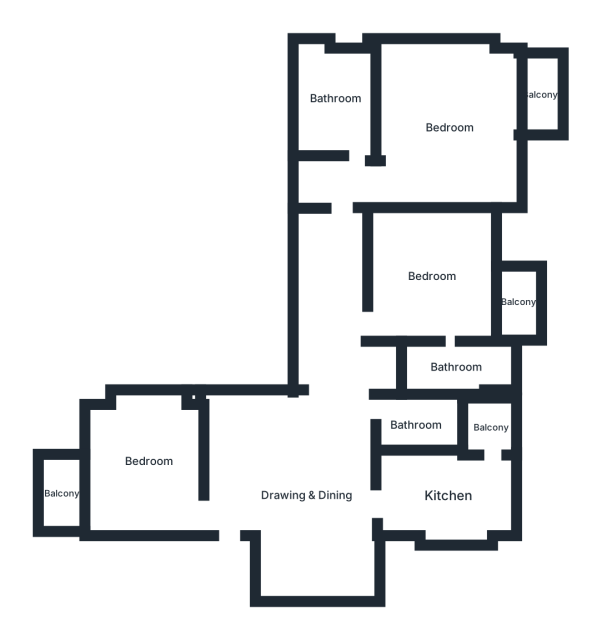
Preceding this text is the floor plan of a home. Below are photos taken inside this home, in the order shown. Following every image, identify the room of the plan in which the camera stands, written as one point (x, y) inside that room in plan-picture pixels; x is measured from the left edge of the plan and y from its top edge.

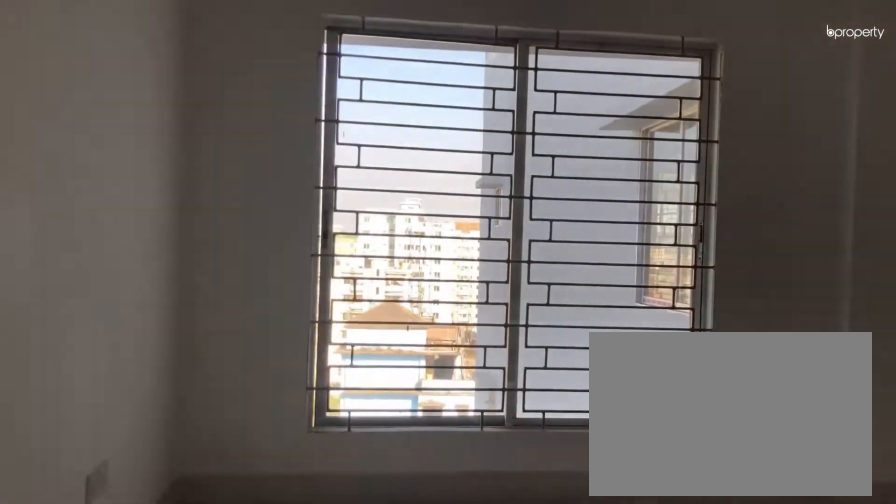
(308, 490)
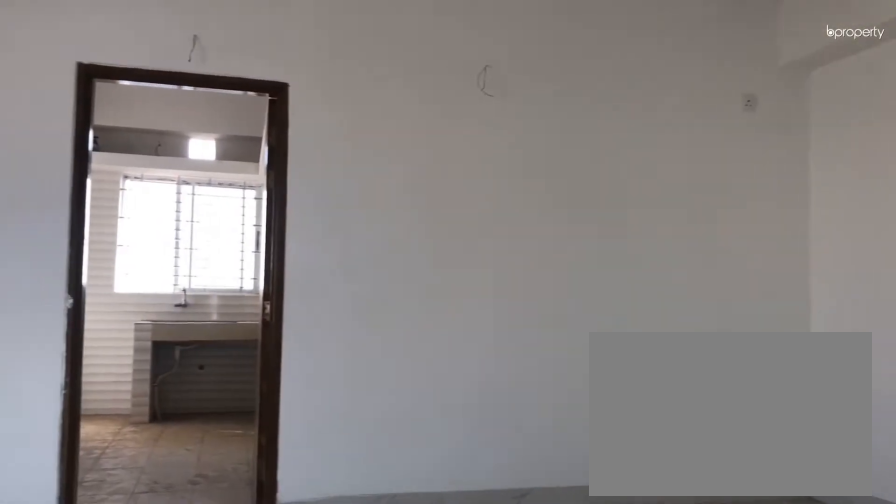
(308, 490)
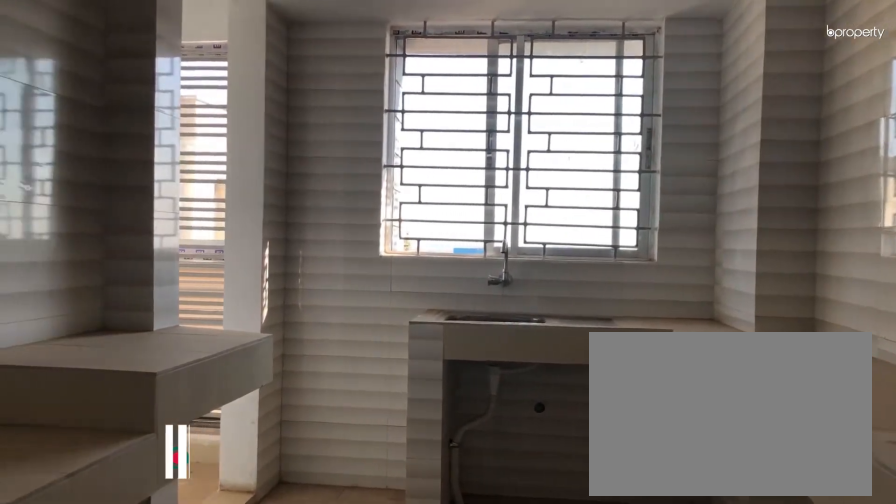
(449, 495)
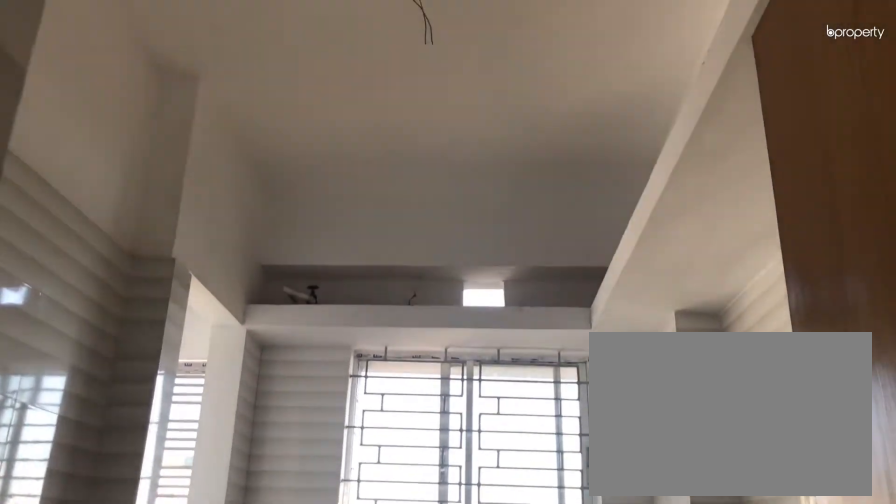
(449, 495)
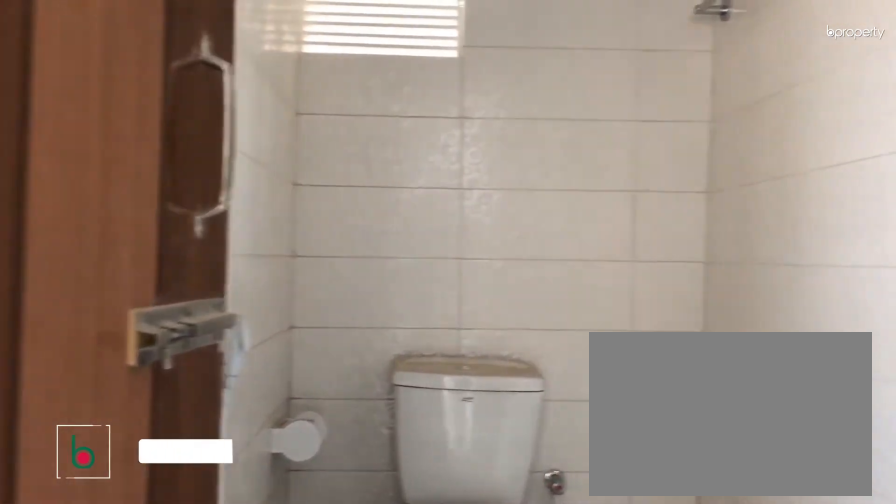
(418, 424)
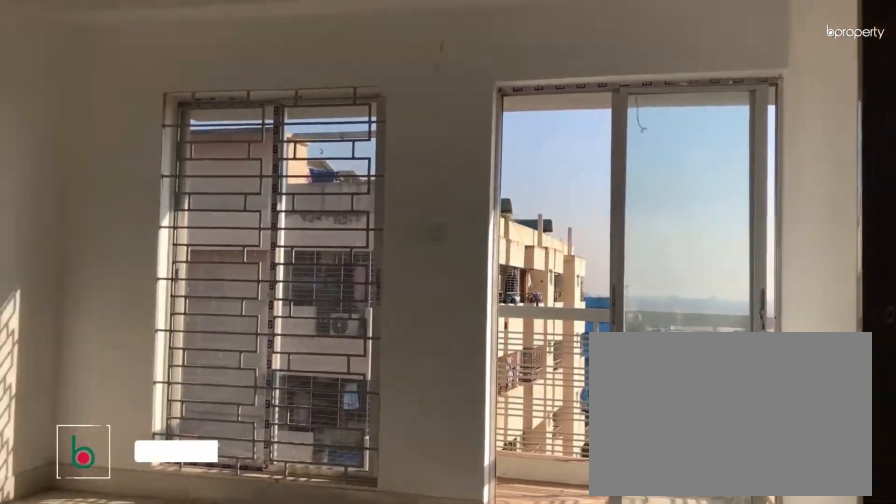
(433, 276)
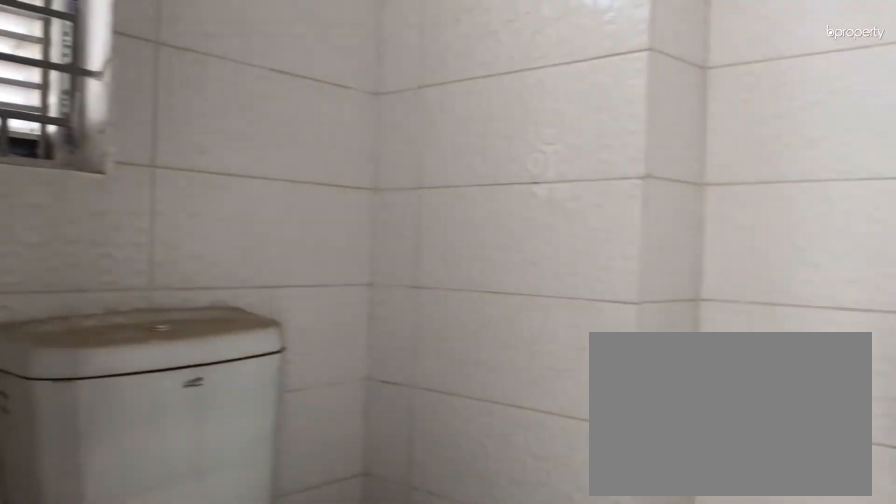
(455, 367)
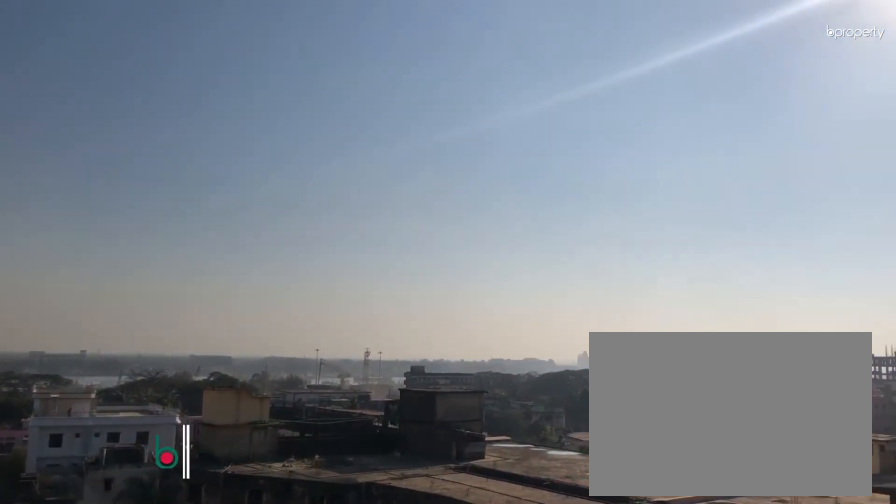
(517, 298)
